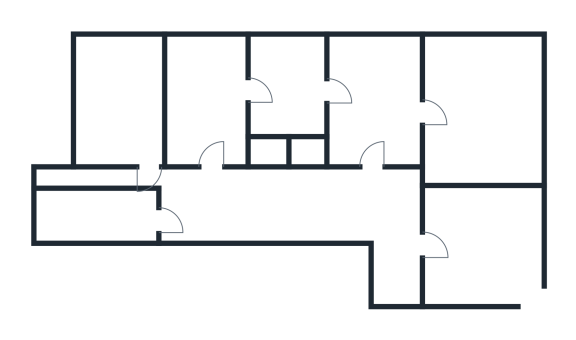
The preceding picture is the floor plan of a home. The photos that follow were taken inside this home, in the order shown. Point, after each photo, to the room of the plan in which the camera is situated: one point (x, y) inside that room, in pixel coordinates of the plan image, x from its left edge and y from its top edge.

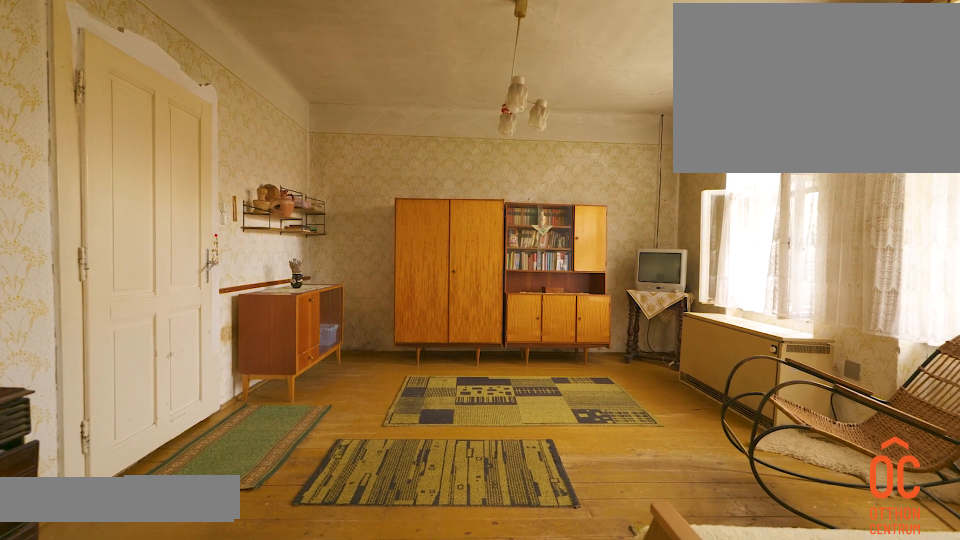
(476, 99)
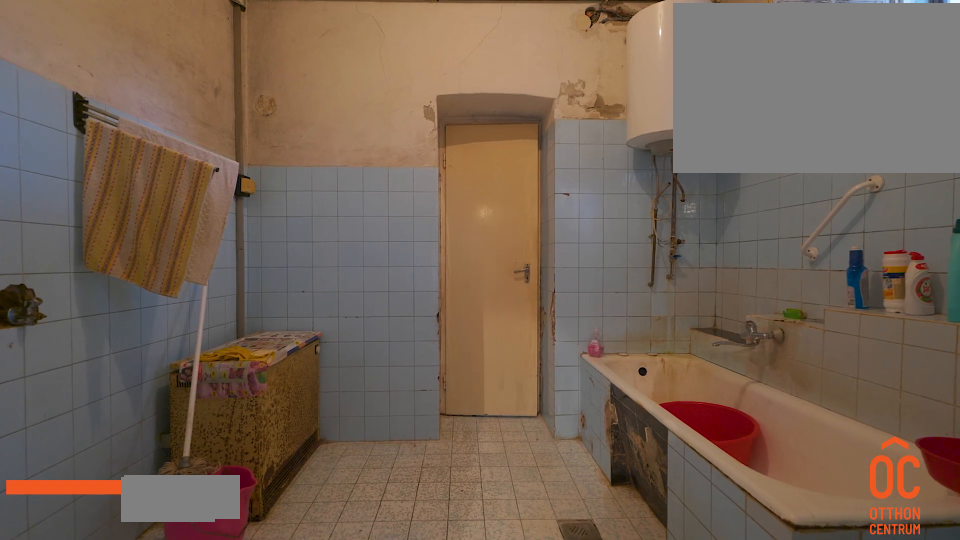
(293, 99)
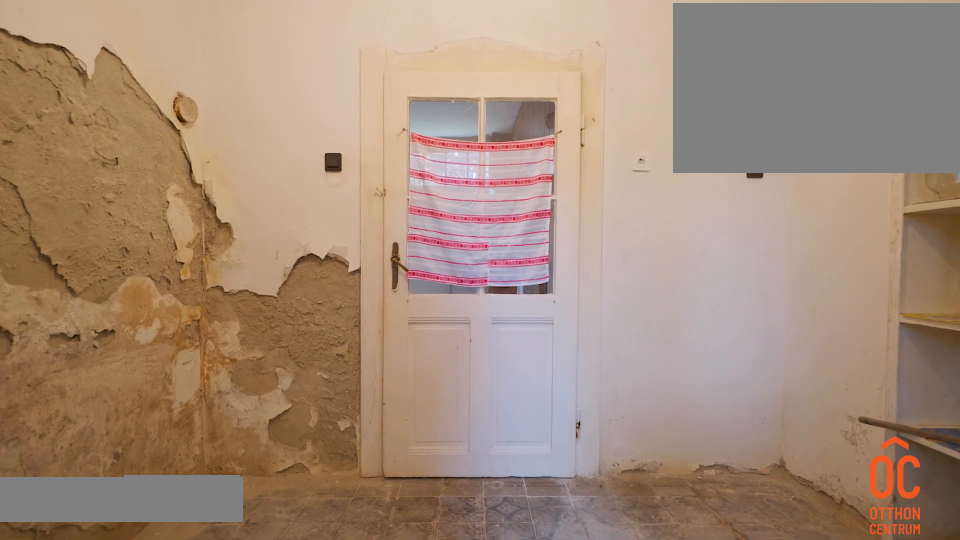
(203, 99)
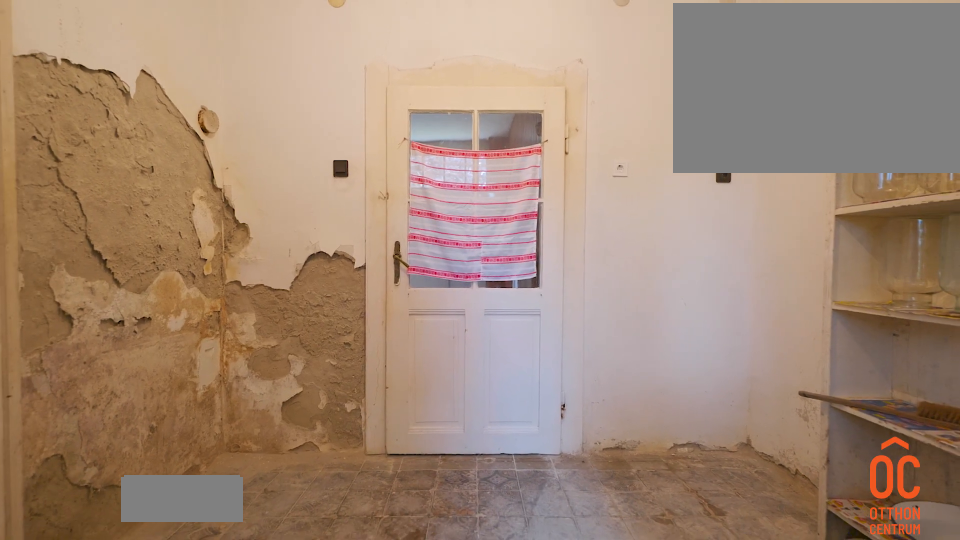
(203, 99)
